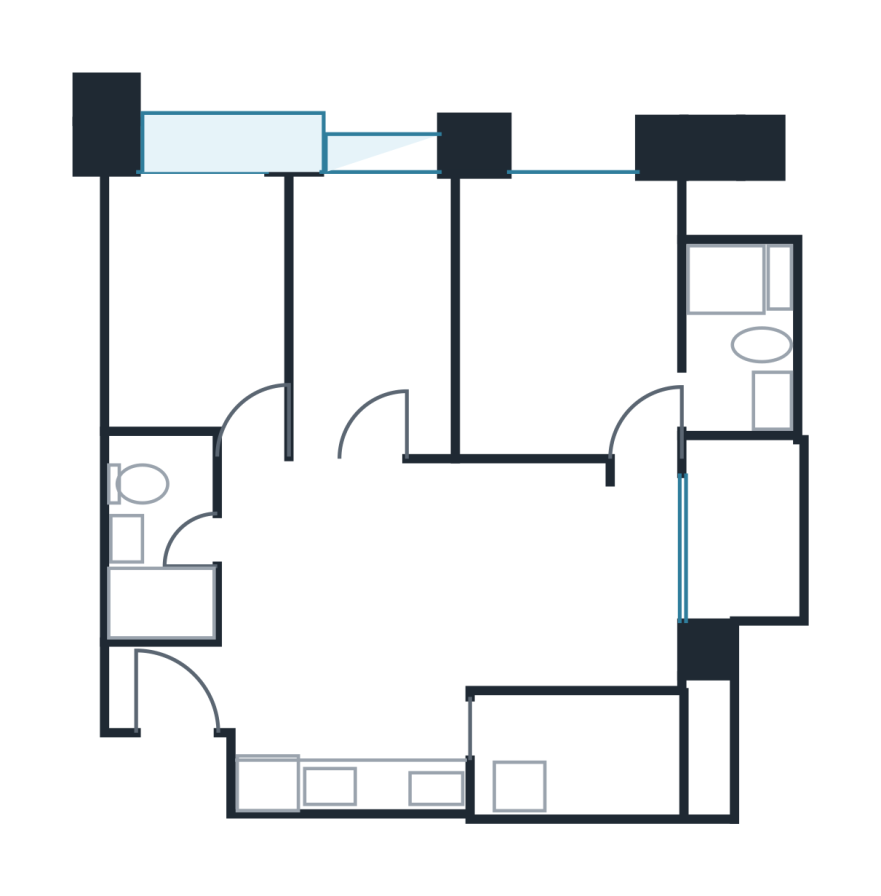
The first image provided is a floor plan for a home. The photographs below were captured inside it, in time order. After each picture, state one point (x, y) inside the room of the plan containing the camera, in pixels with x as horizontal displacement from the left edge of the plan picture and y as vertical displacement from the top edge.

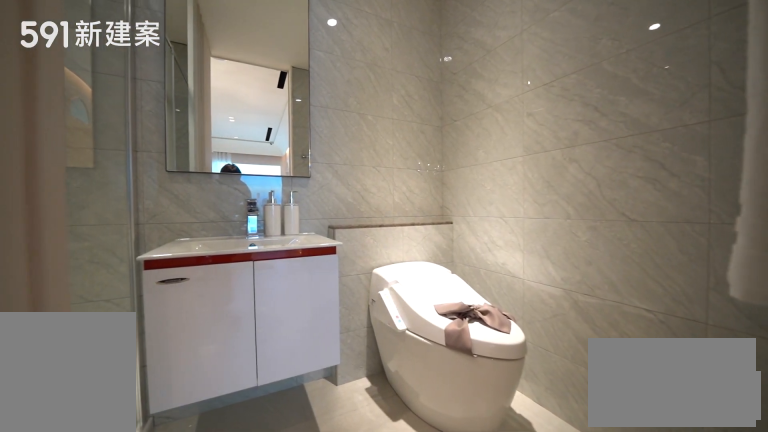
(158, 535)
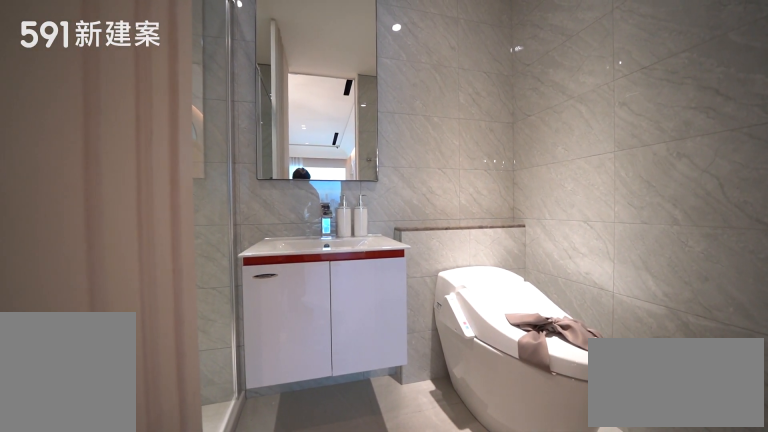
(158, 535)
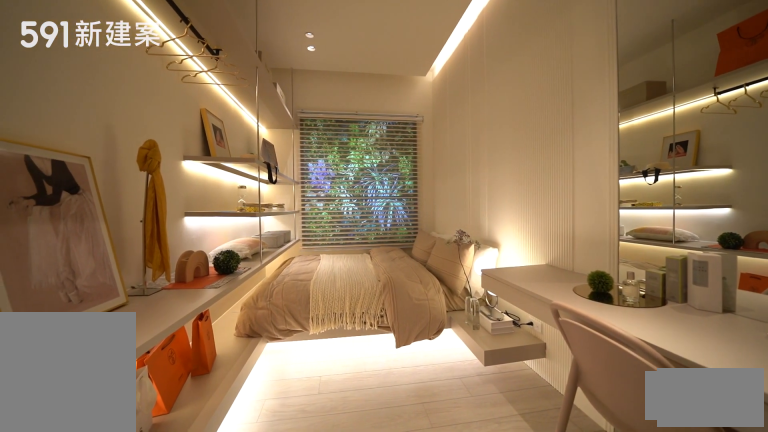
(365, 316)
